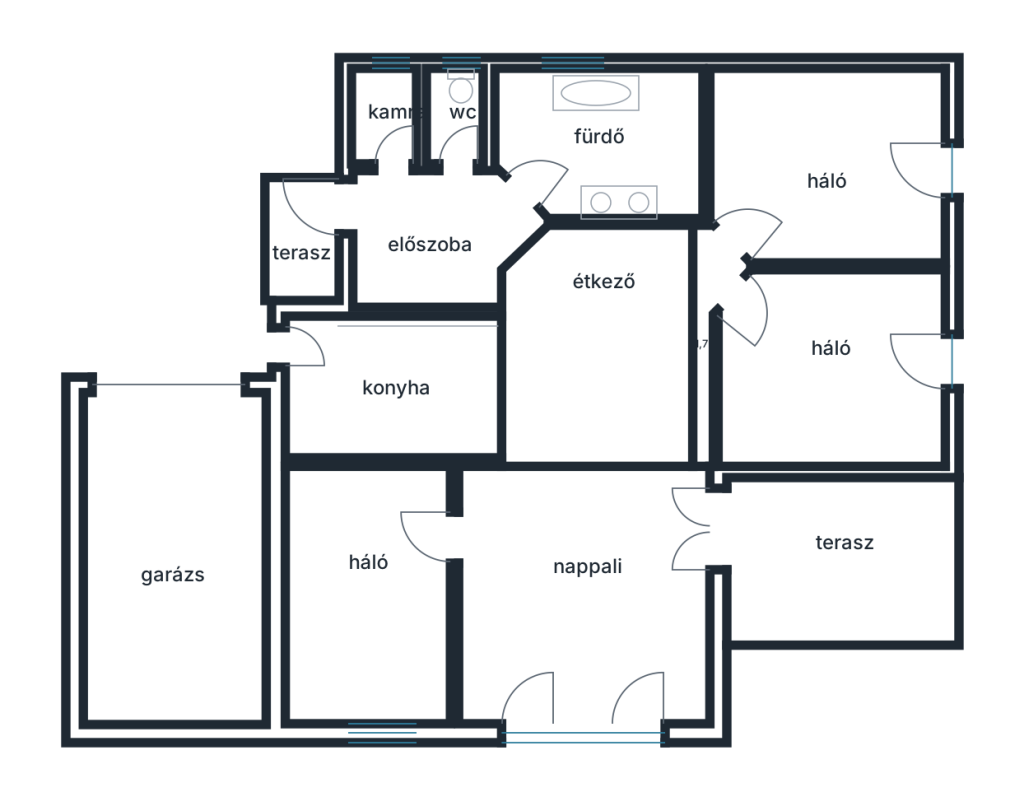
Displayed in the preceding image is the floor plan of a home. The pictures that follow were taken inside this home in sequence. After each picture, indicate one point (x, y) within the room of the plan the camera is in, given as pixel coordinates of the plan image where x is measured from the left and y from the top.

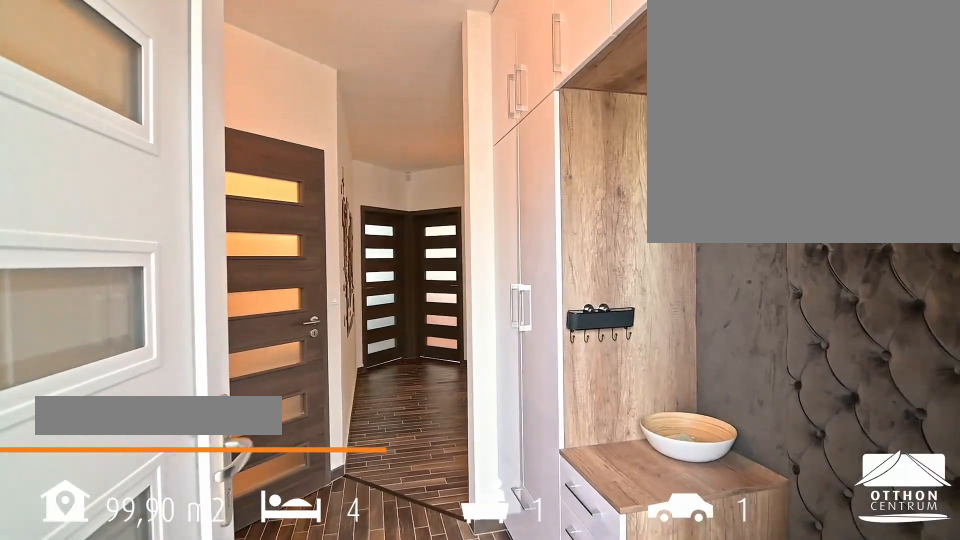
(432, 238)
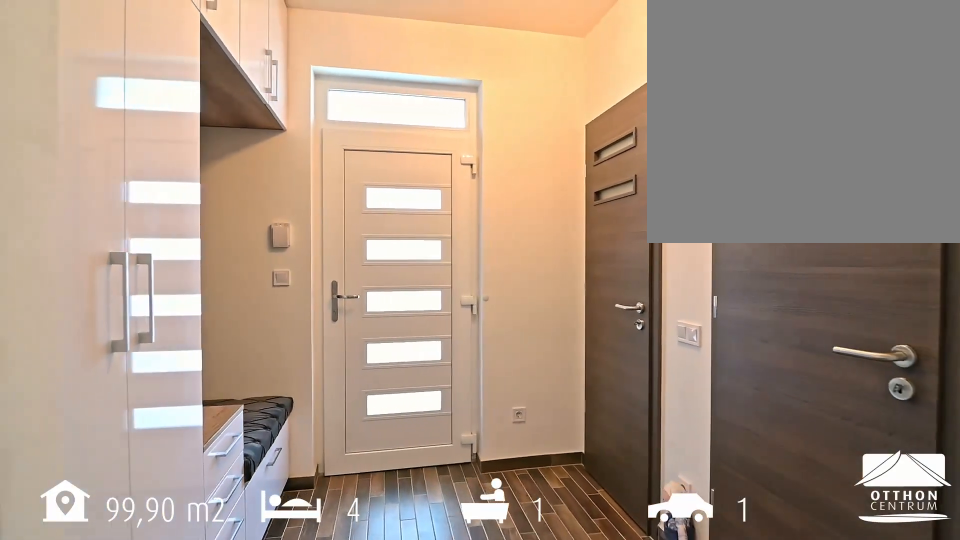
(432, 238)
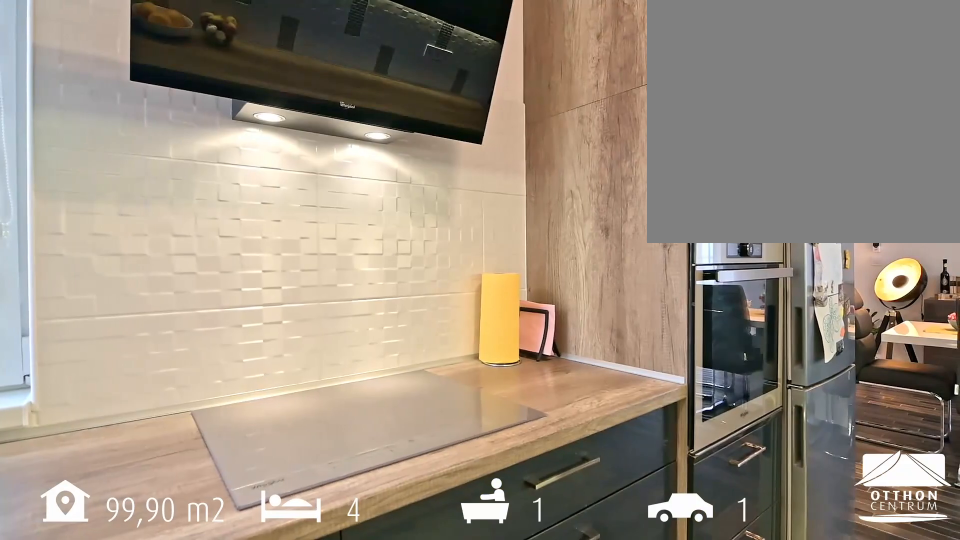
(393, 390)
